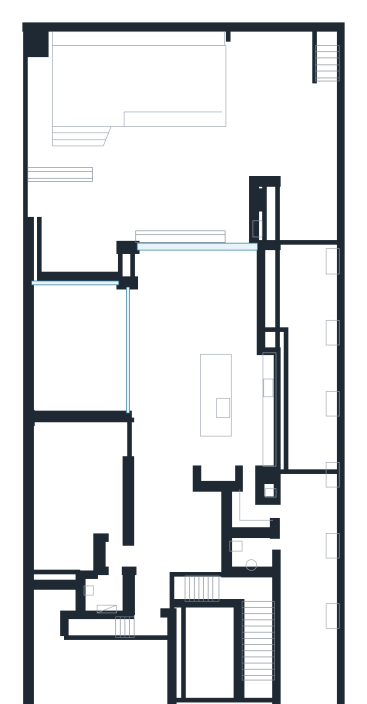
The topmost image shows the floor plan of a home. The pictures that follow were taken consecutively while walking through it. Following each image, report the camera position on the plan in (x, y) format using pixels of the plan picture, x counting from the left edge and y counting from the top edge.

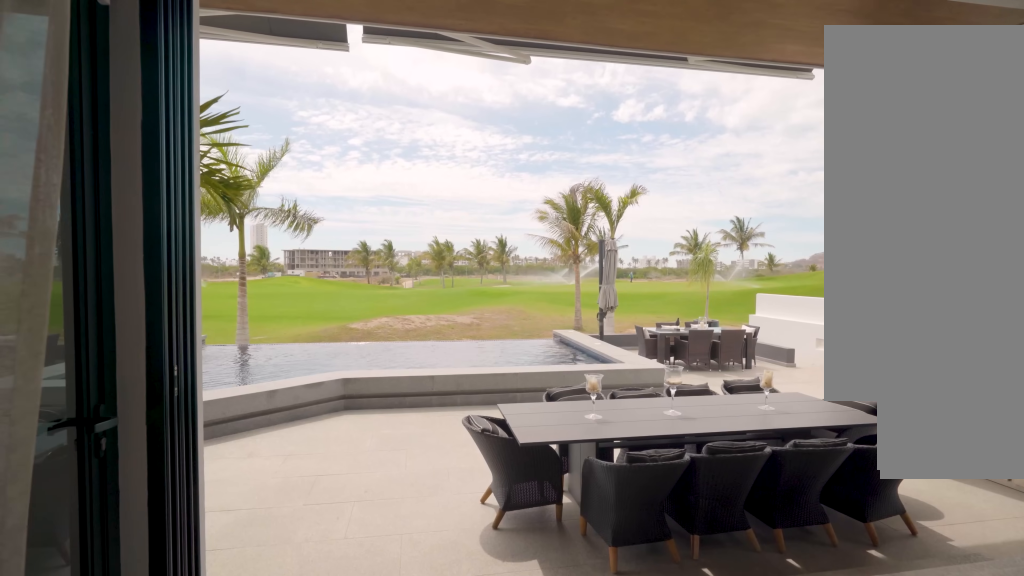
(161, 241)
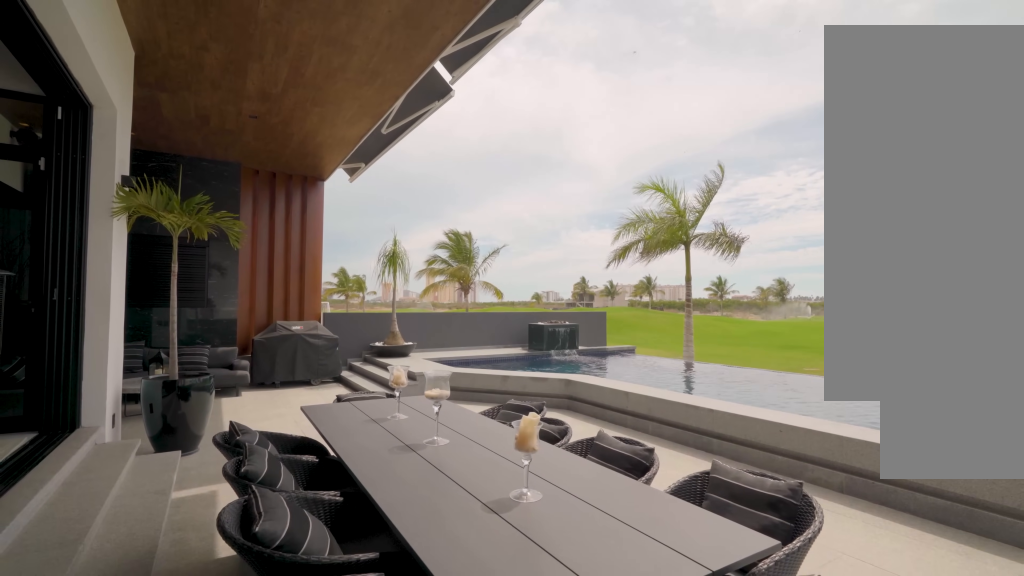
(230, 222)
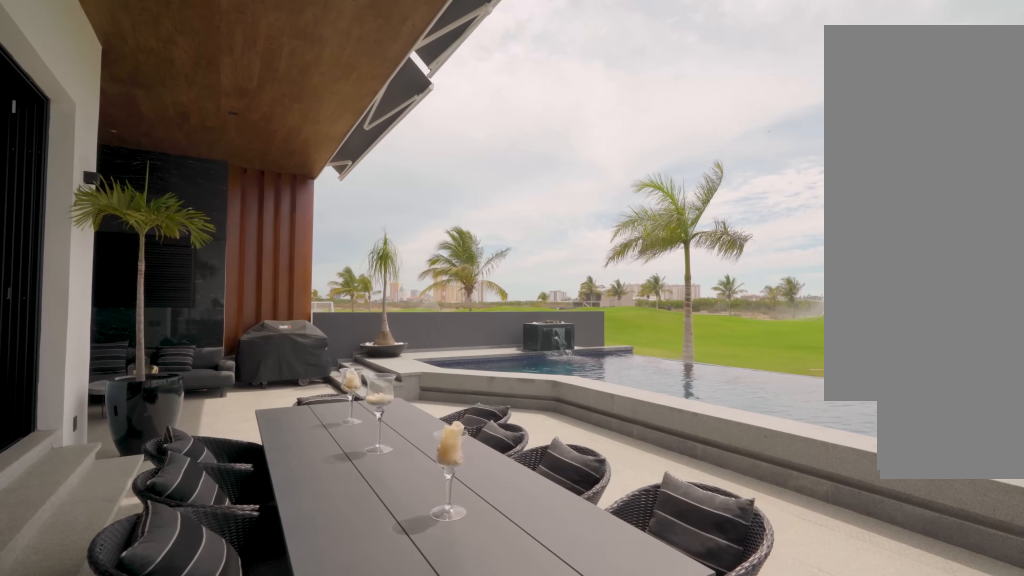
(240, 190)
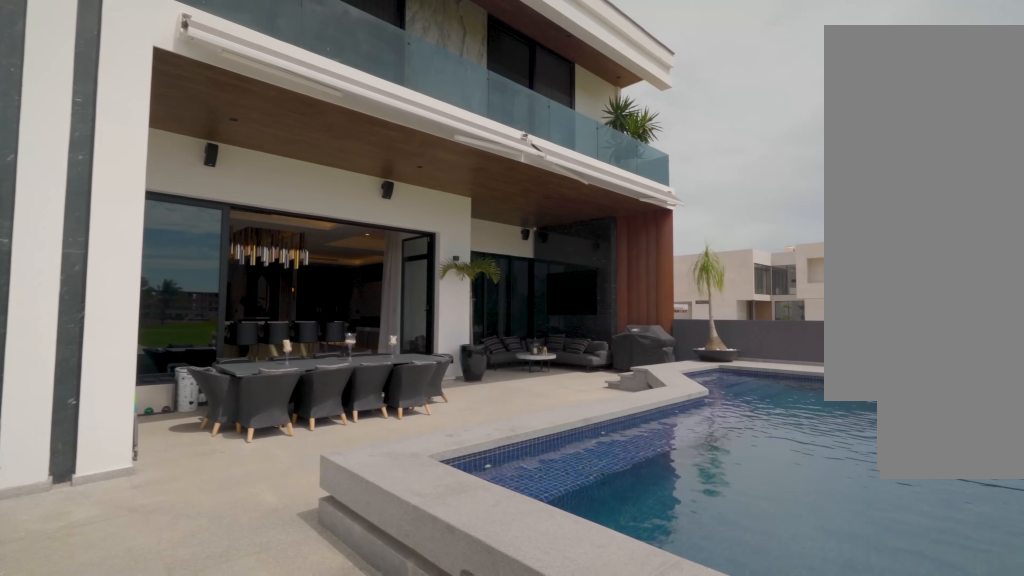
(253, 89)
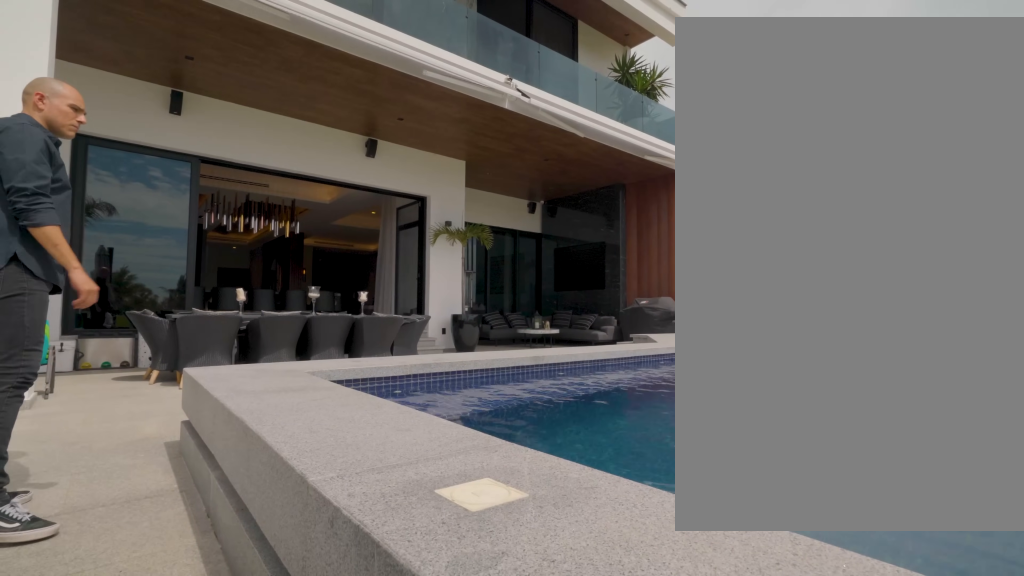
(253, 89)
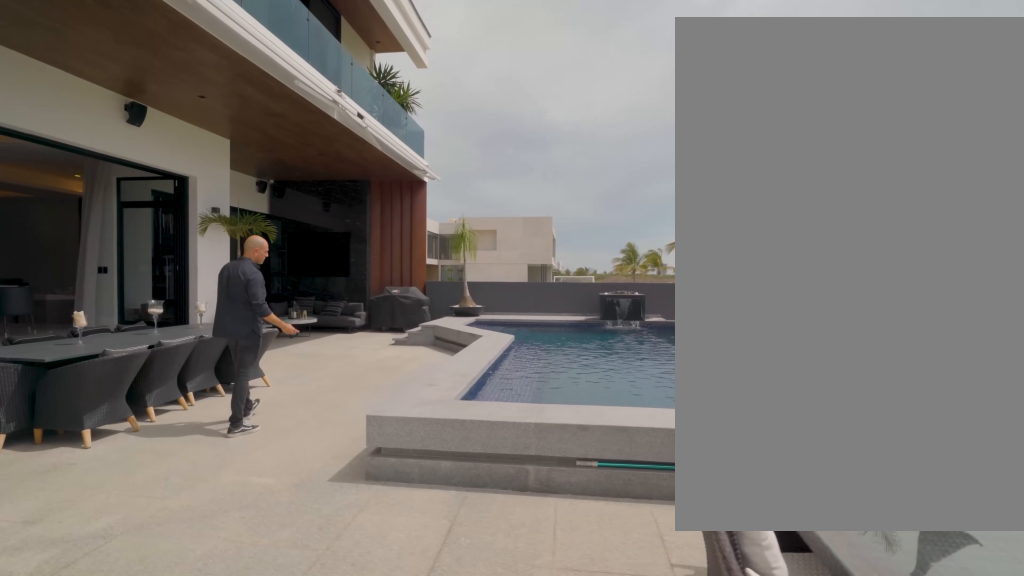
(243, 149)
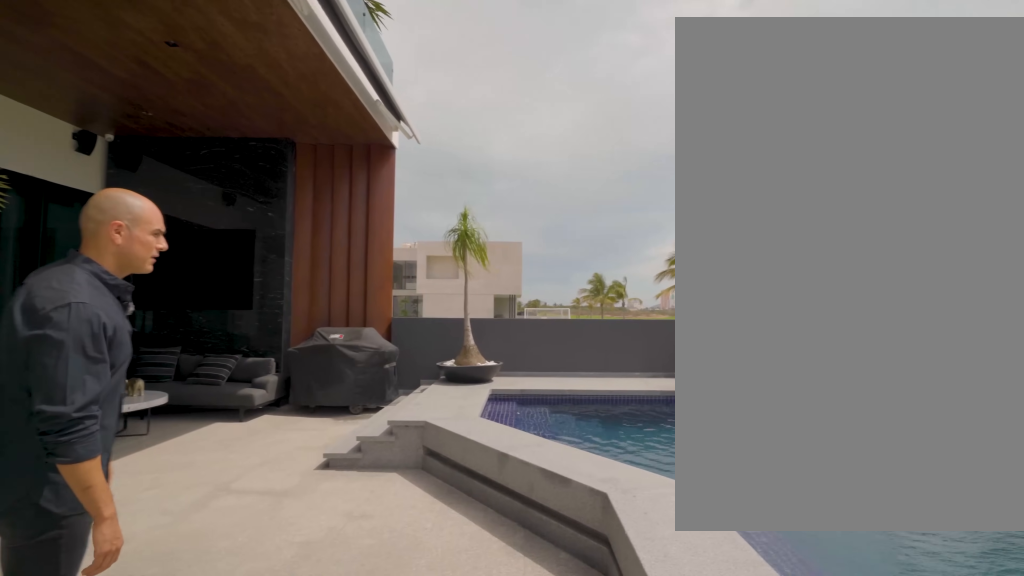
(141, 153)
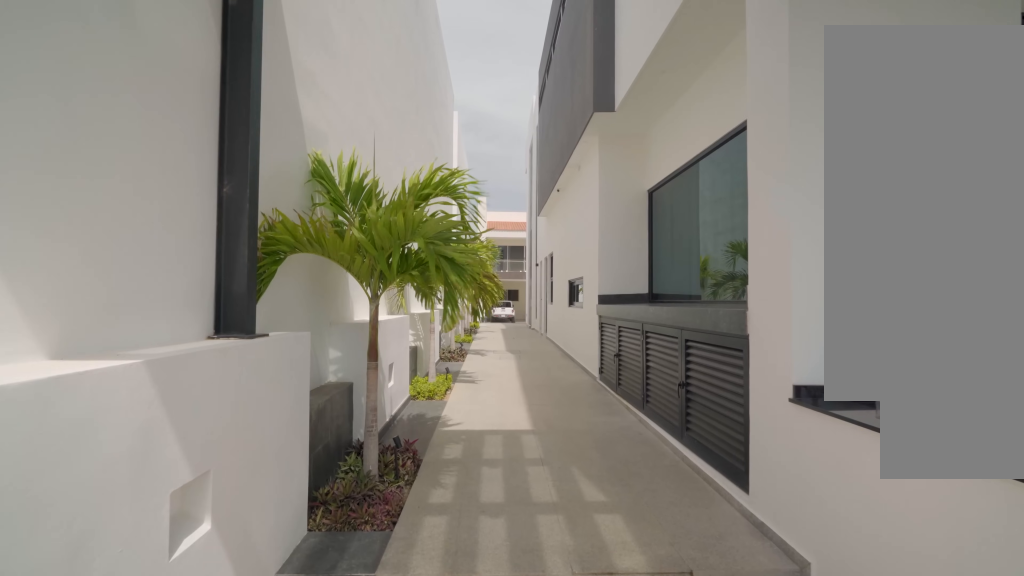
(306, 239)
